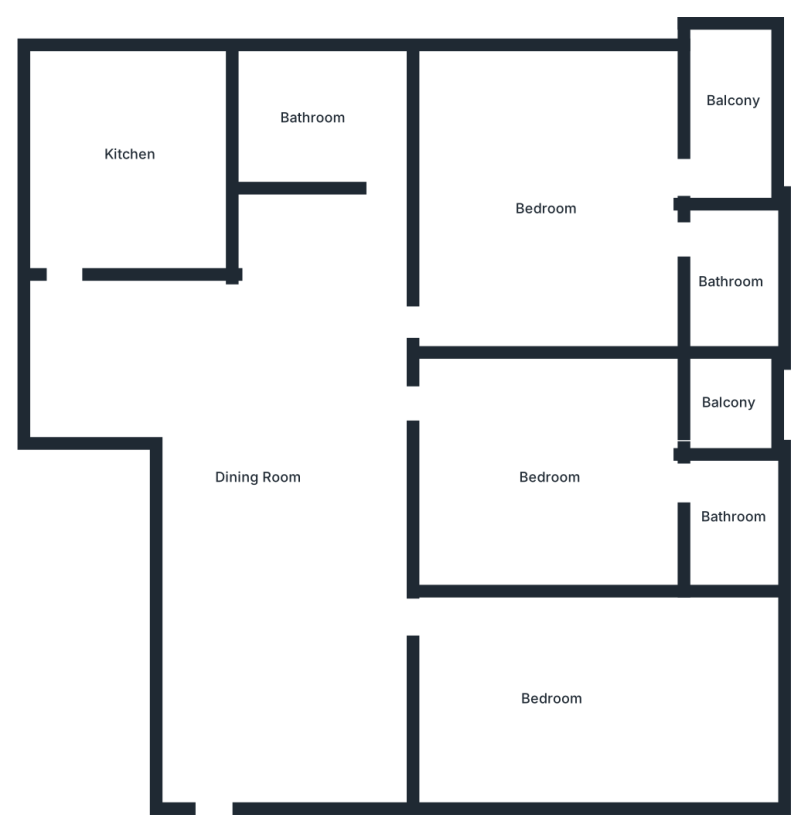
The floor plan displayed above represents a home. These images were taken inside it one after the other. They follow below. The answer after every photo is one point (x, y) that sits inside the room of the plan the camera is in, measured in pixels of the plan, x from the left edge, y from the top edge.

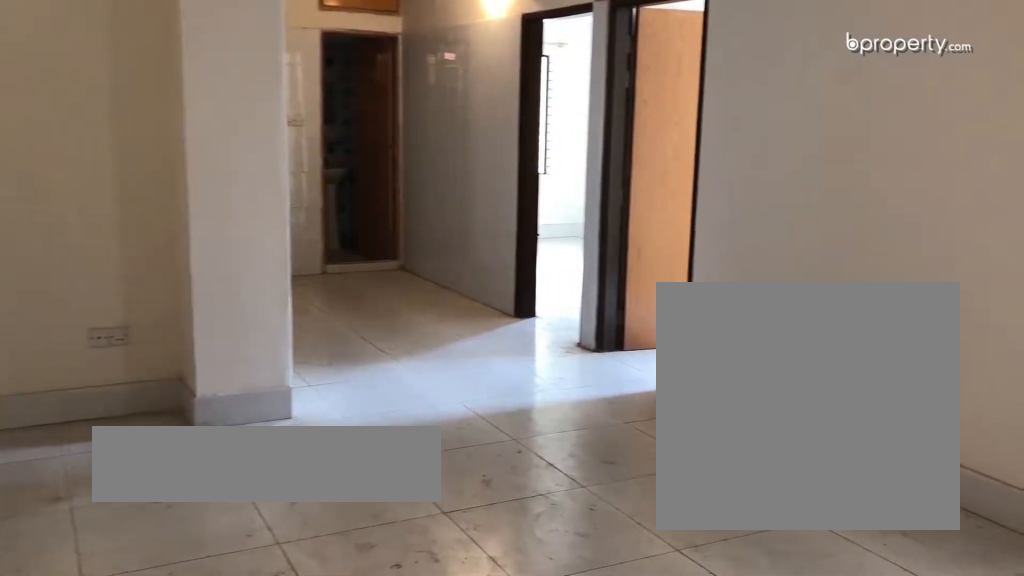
(269, 490)
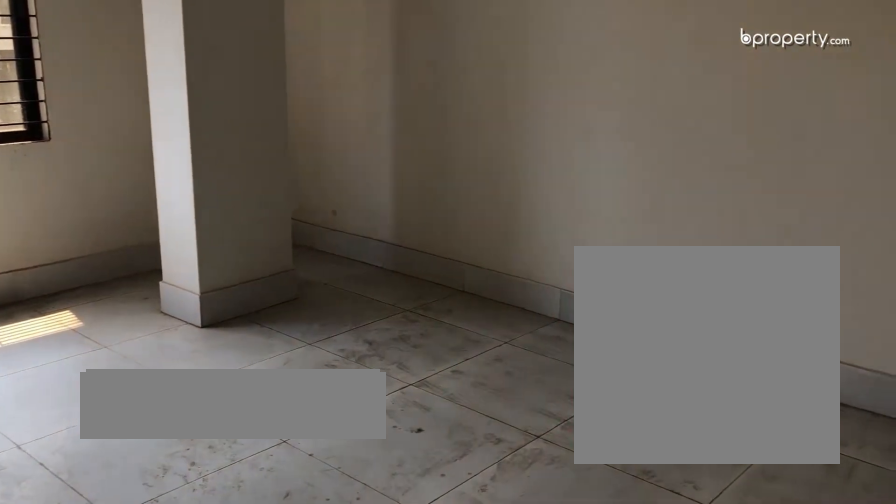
(552, 696)
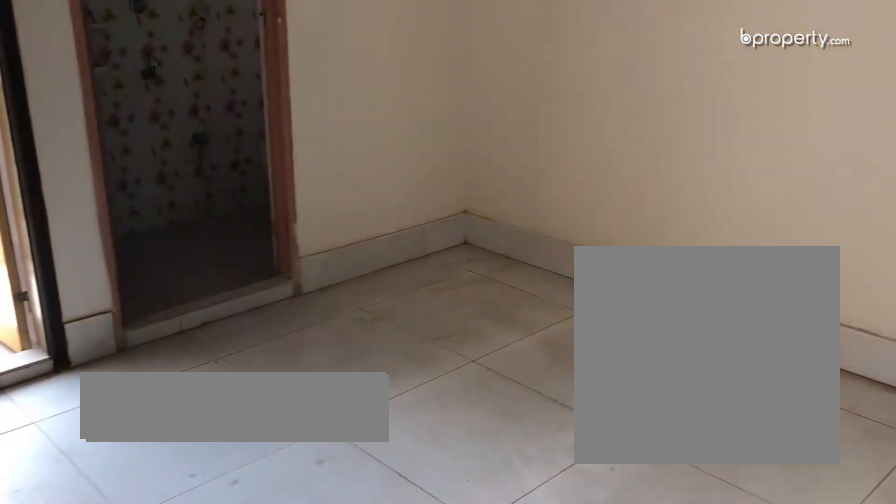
(553, 476)
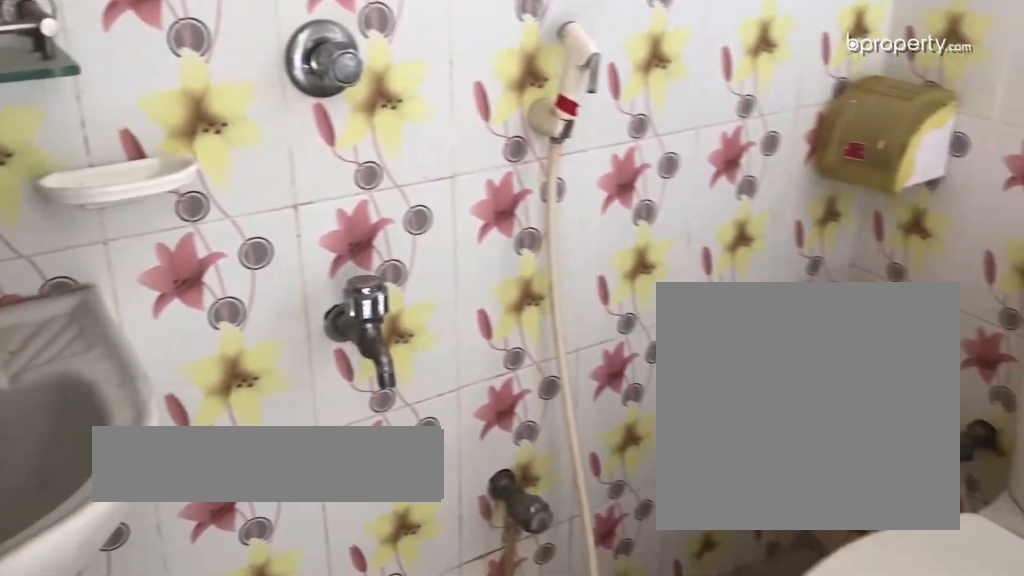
(734, 523)
